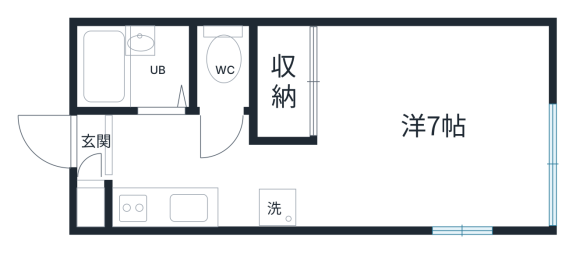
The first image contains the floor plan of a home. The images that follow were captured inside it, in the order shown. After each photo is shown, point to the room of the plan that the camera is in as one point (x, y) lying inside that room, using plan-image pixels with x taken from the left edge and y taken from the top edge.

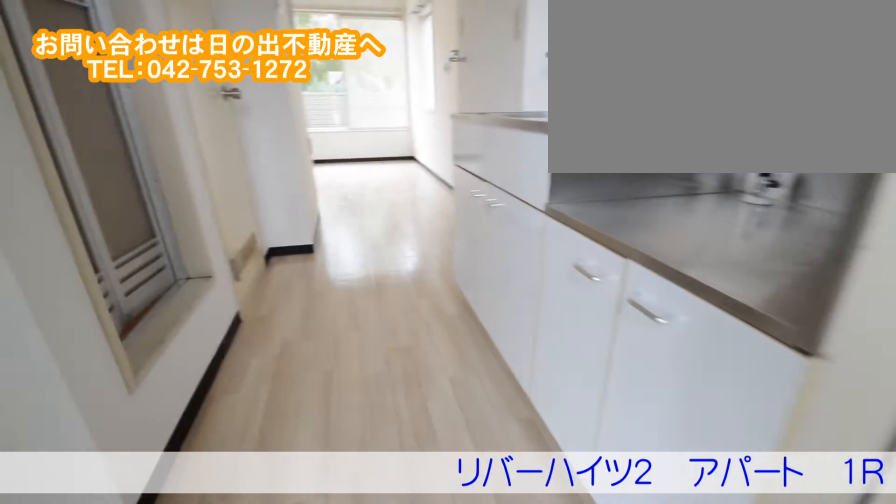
(147, 145)
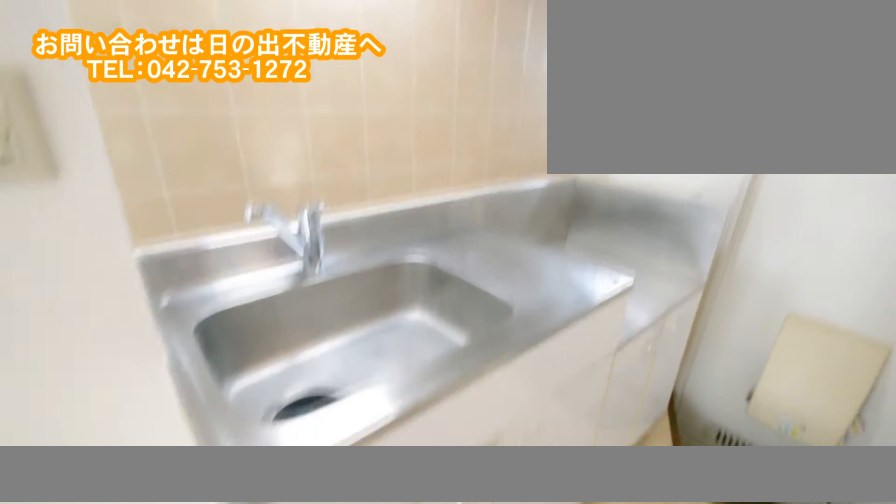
(187, 148)
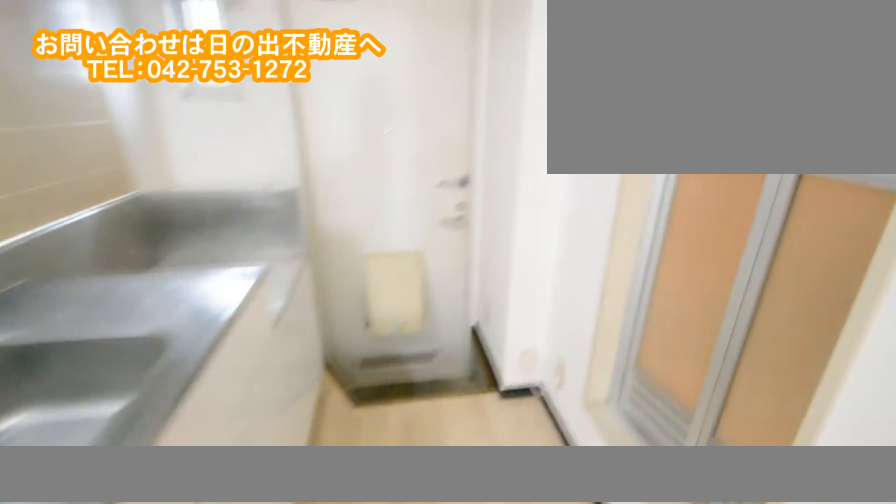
(187, 147)
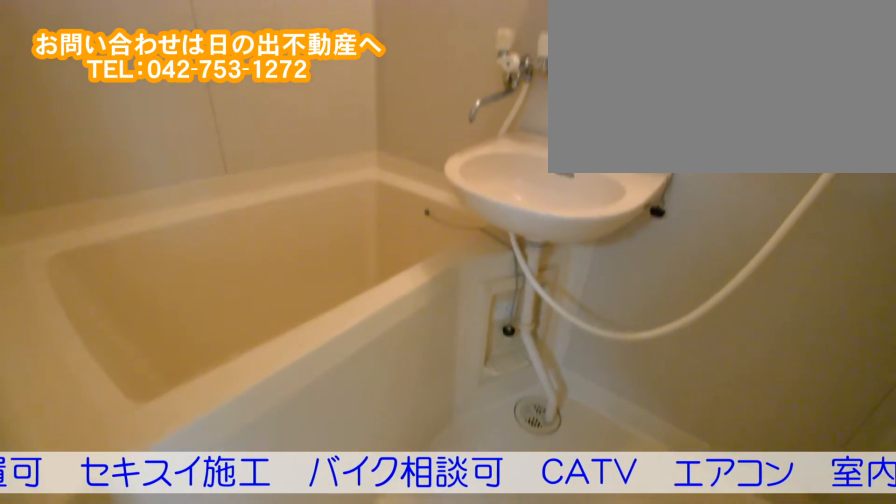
(128, 75)
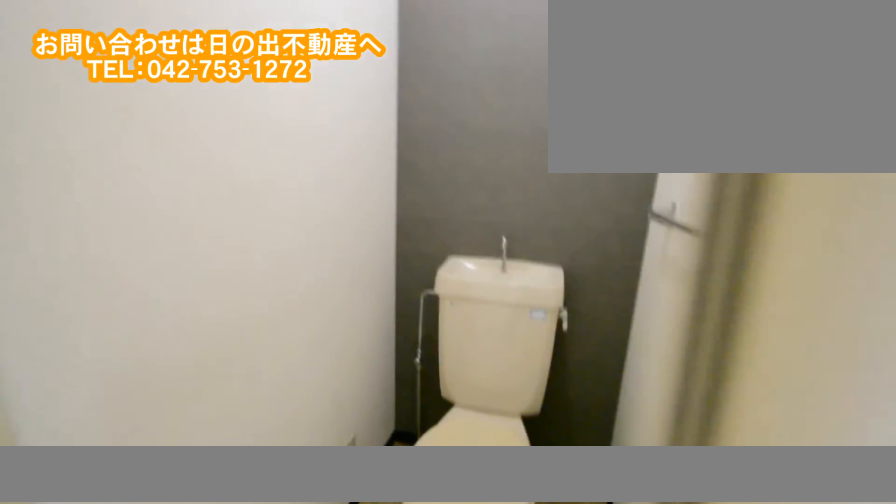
(217, 72)
